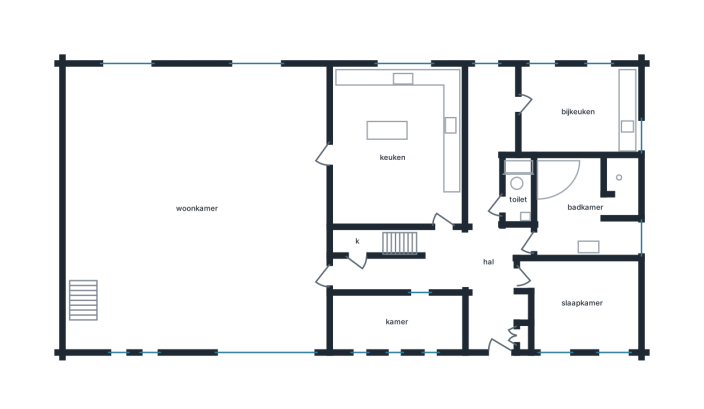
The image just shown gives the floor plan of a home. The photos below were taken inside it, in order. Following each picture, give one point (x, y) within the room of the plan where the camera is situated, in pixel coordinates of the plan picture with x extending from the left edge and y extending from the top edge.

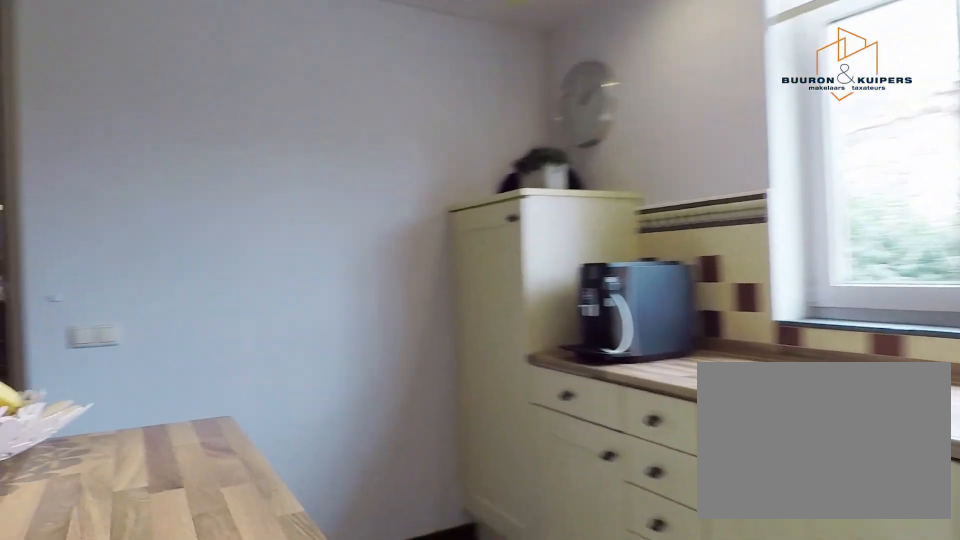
(394, 148)
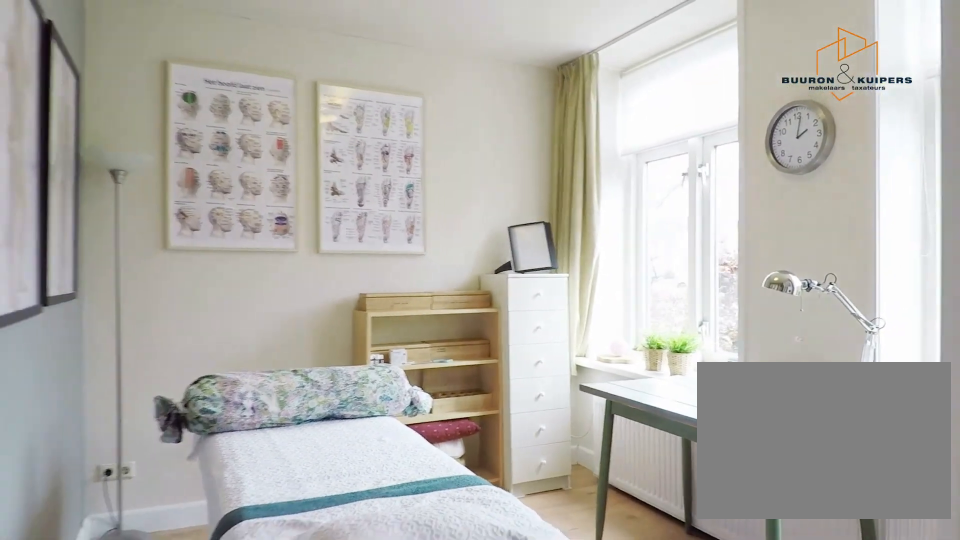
(582, 304)
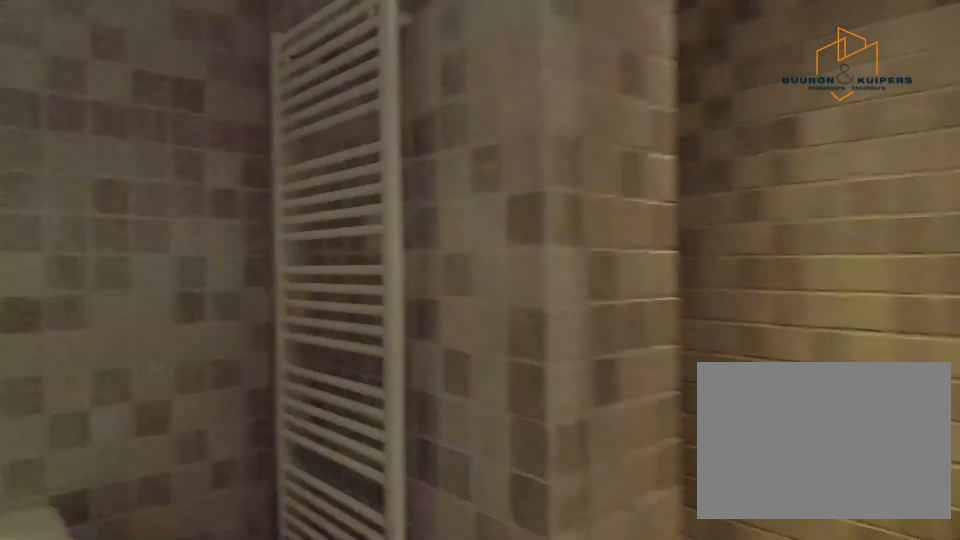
(586, 208)
